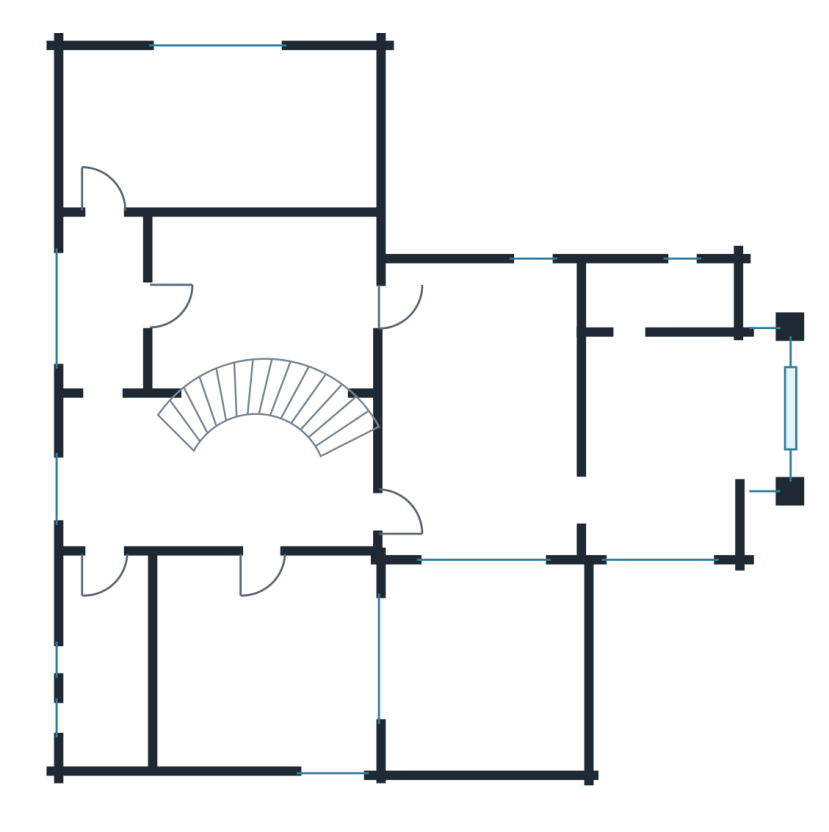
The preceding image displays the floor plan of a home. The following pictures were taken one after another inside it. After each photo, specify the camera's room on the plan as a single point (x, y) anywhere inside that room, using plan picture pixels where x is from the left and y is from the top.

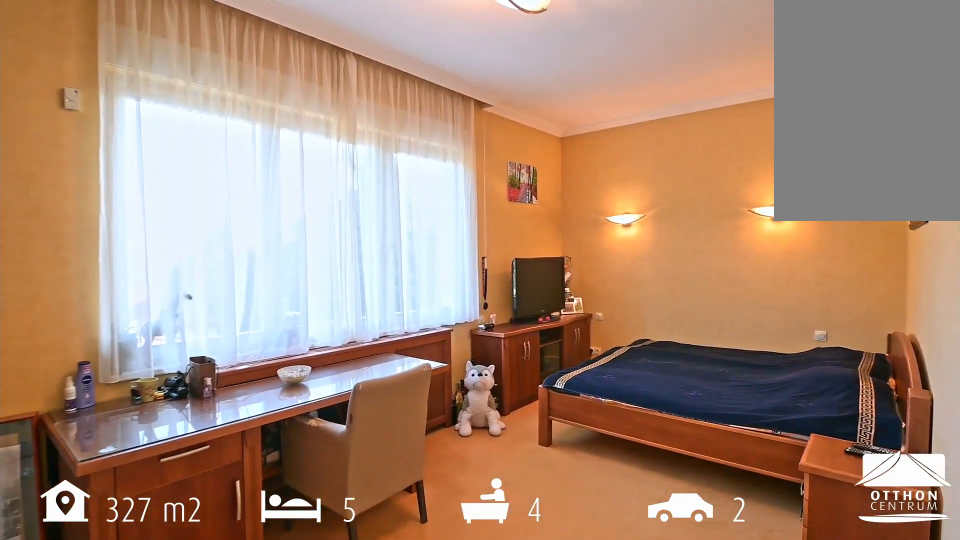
(220, 131)
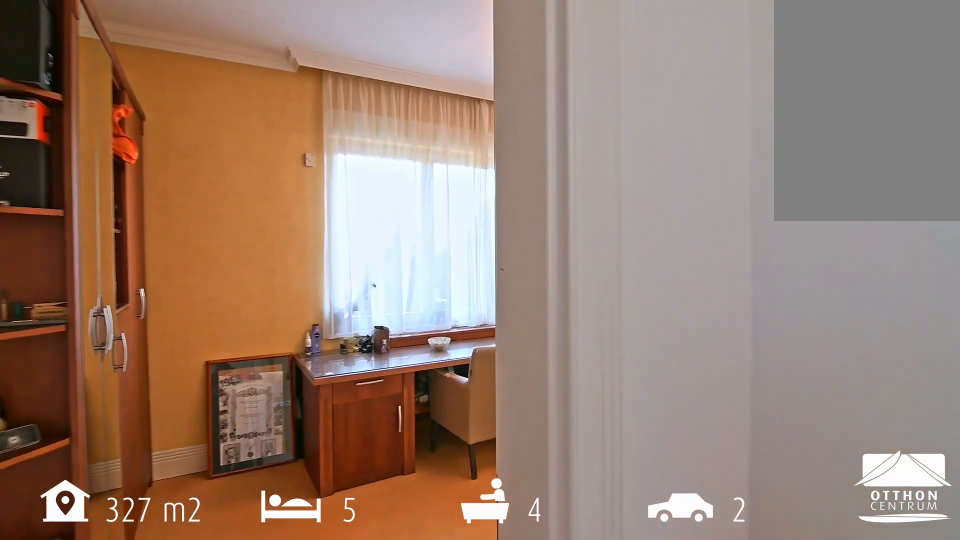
(103, 303)
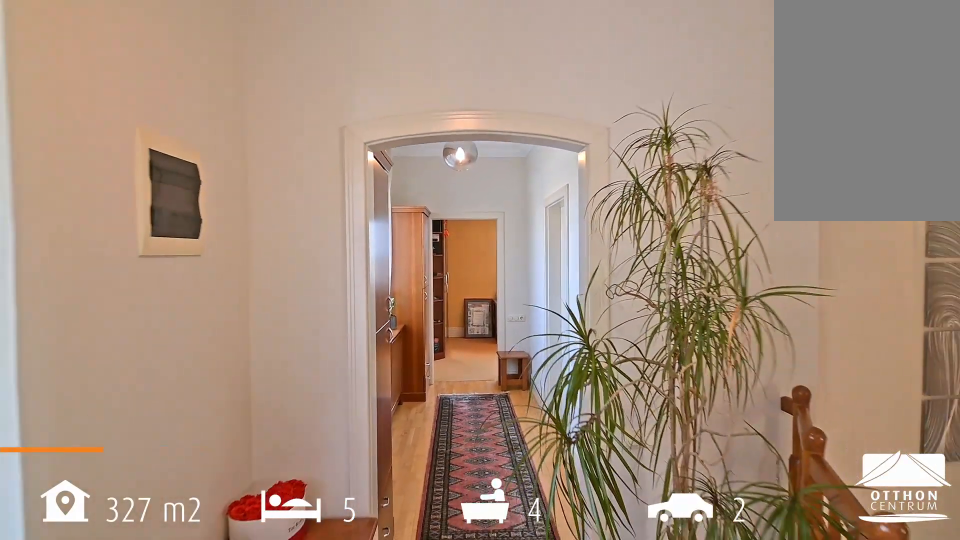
(117, 475)
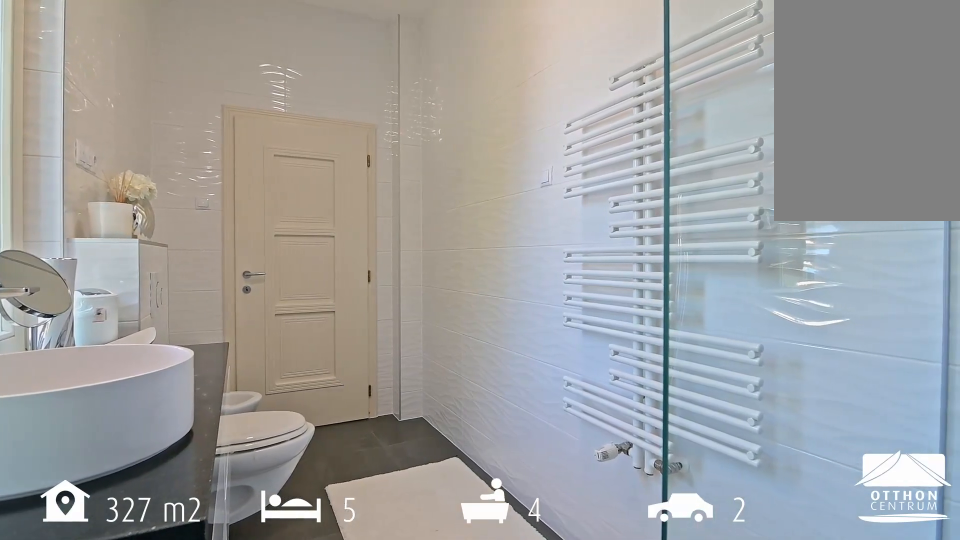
(110, 668)
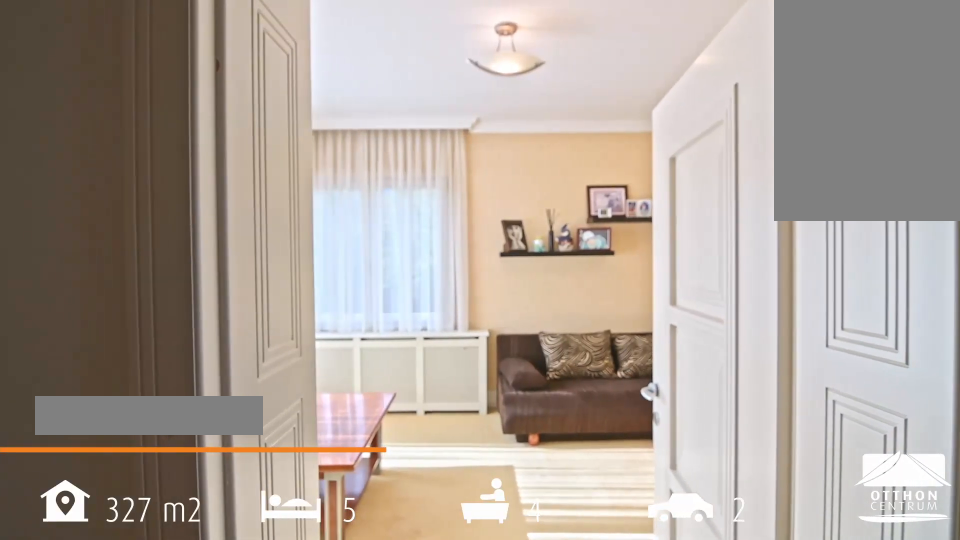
(261, 668)
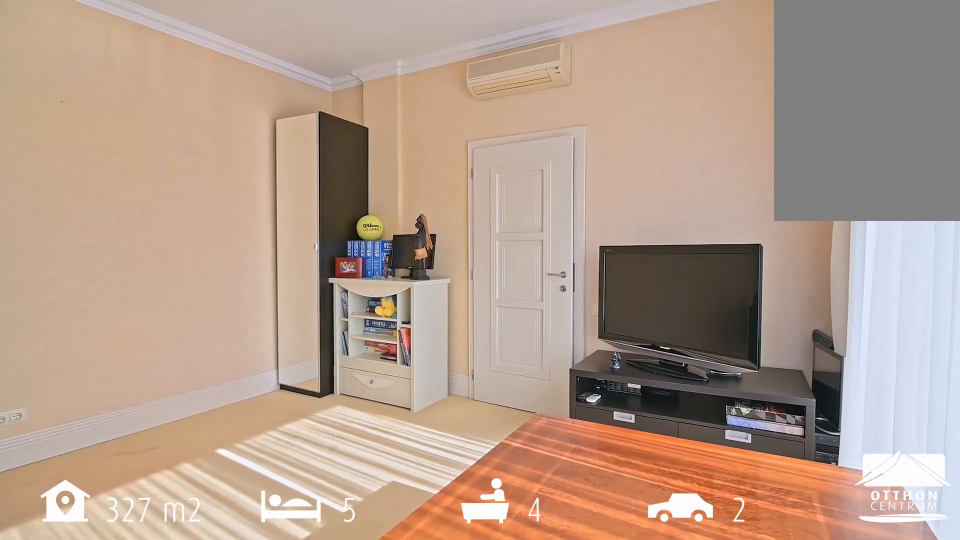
(262, 668)
